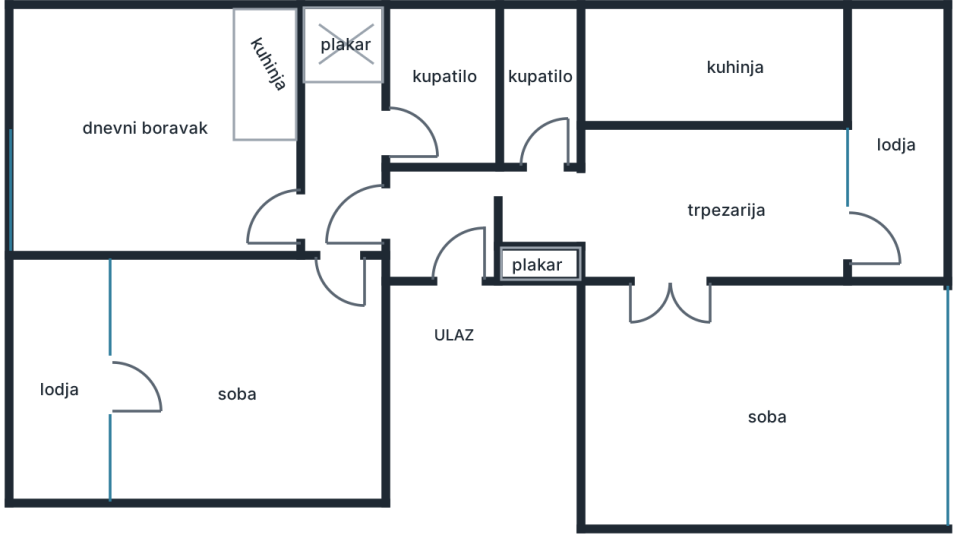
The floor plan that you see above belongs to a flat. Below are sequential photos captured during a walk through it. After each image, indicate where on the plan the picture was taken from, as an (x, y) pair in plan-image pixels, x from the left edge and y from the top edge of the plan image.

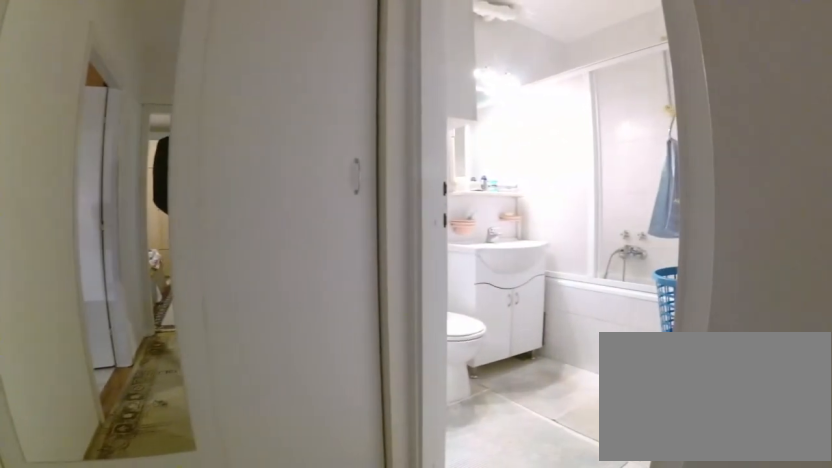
(353, 172)
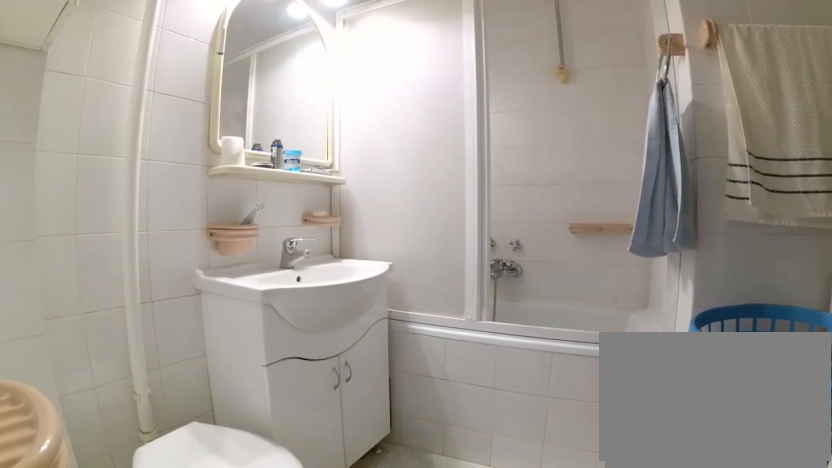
(389, 148)
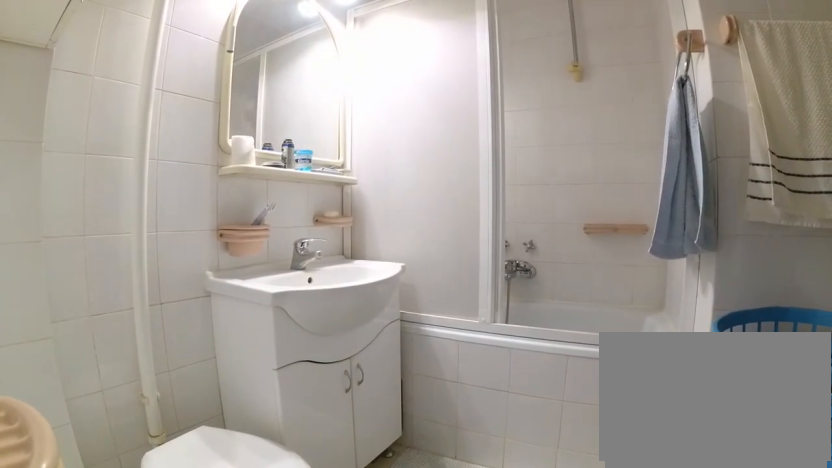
(393, 147)
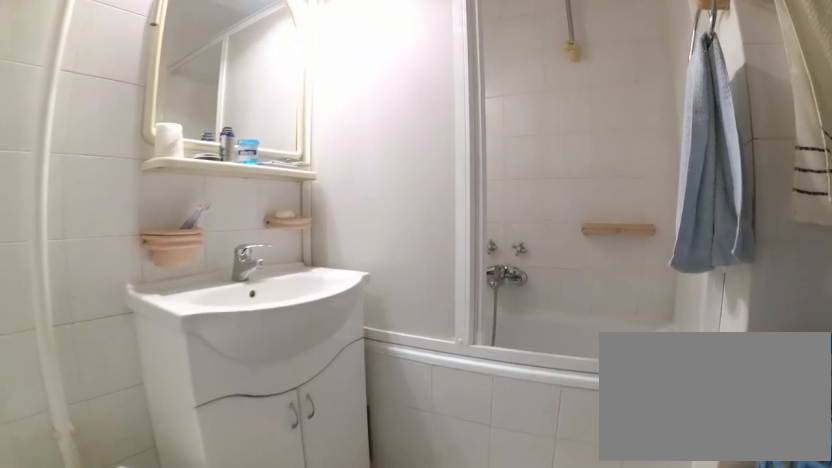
(409, 149)
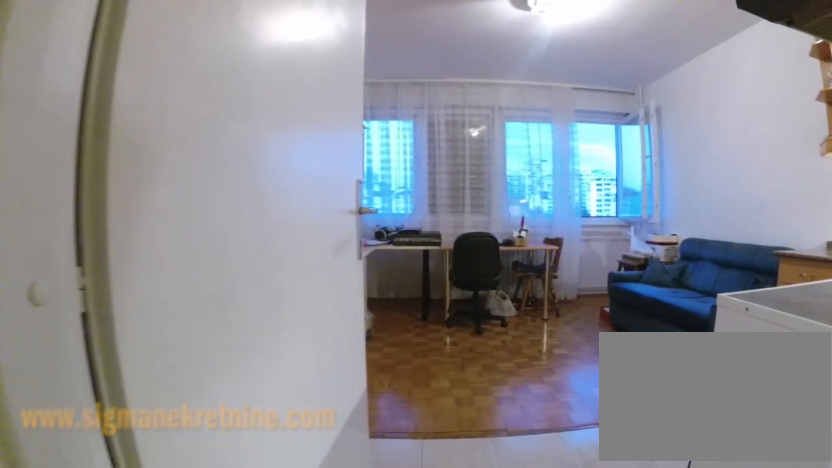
(349, 213)
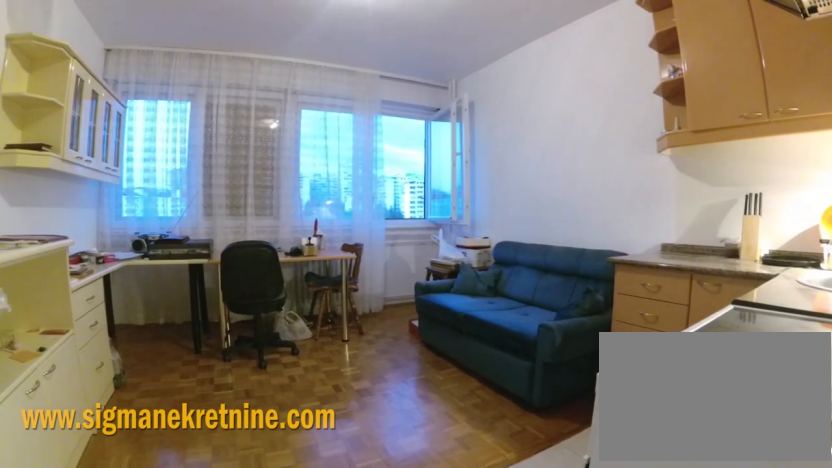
(319, 228)
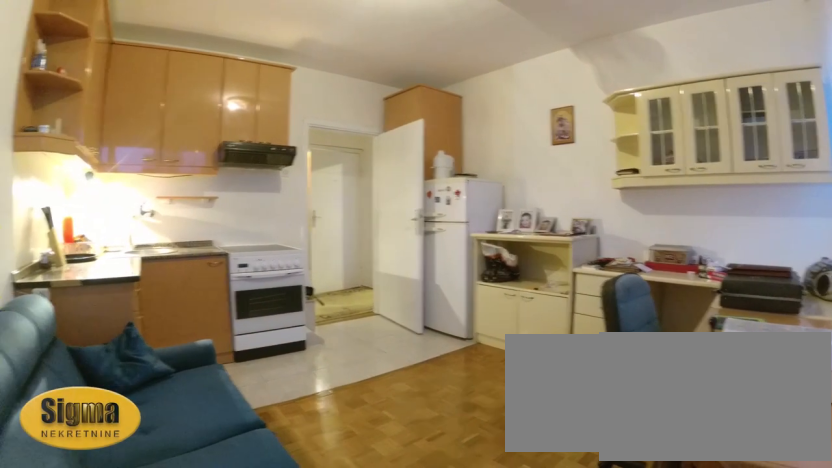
(34, 36)
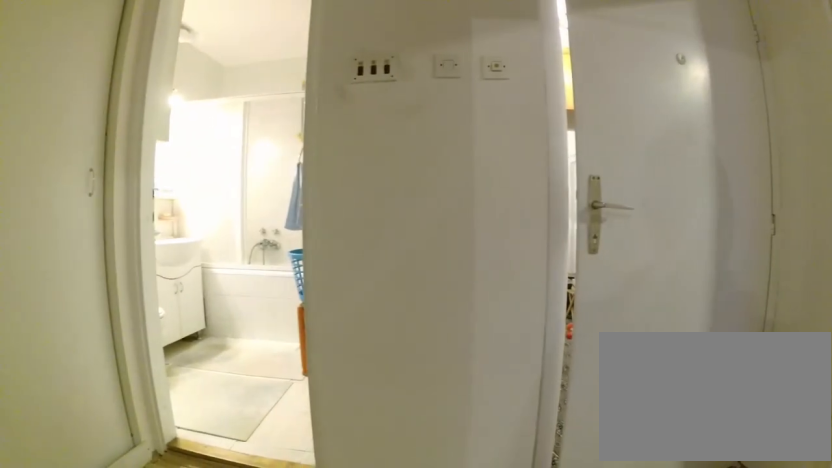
(282, 216)
